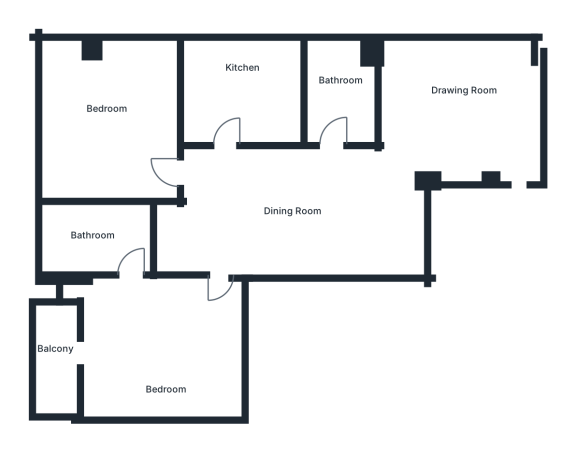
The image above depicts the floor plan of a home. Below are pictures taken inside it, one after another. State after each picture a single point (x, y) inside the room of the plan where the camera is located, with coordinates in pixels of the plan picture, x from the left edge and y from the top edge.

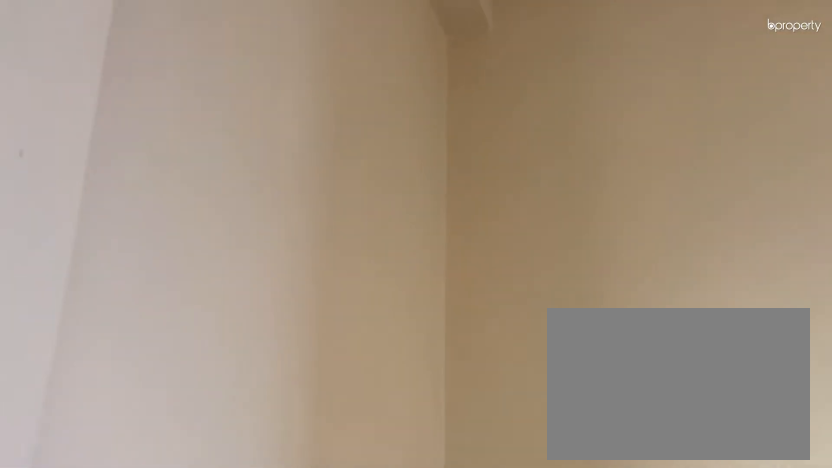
(294, 202)
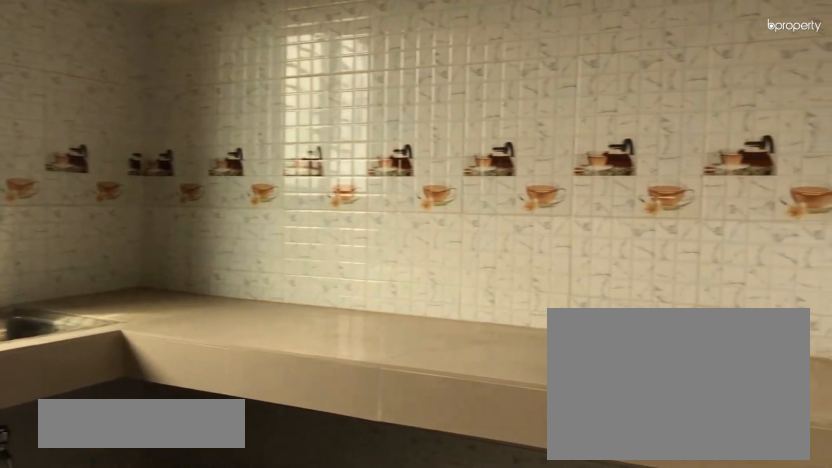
(245, 89)
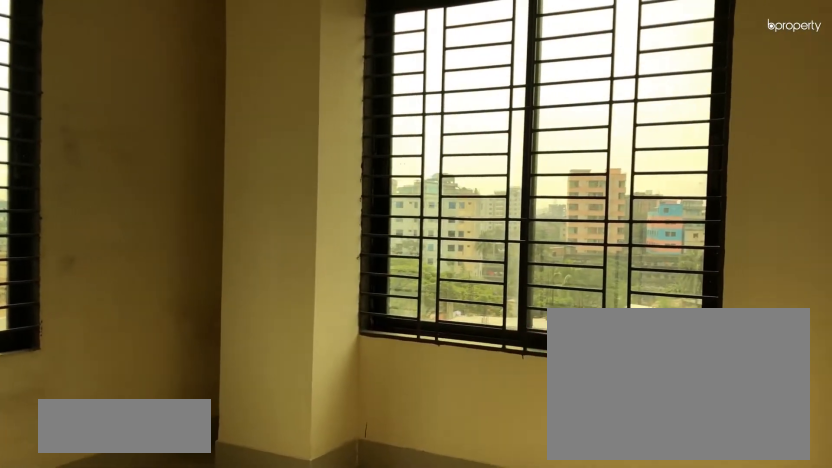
(111, 121)
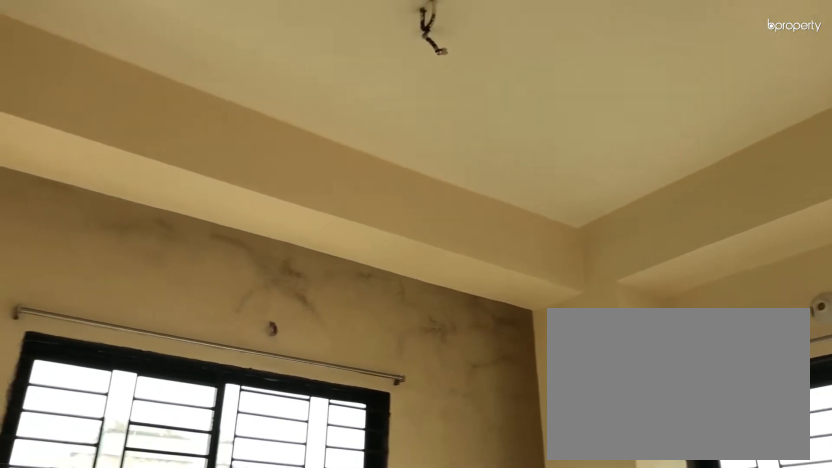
(111, 121)
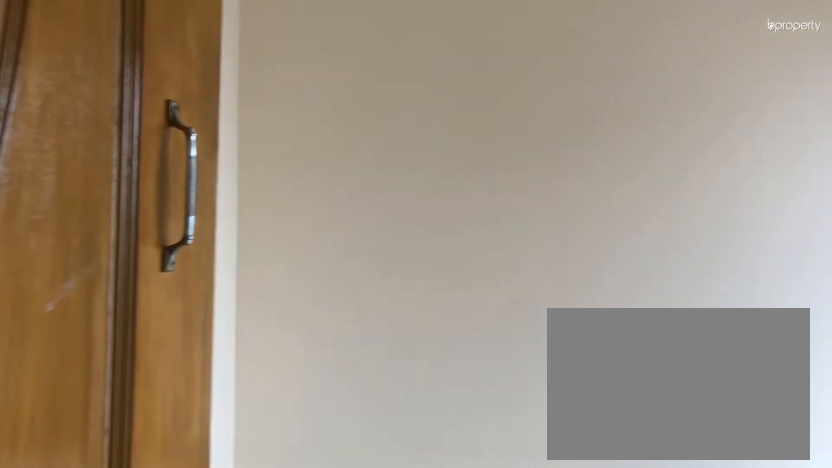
(164, 350)
